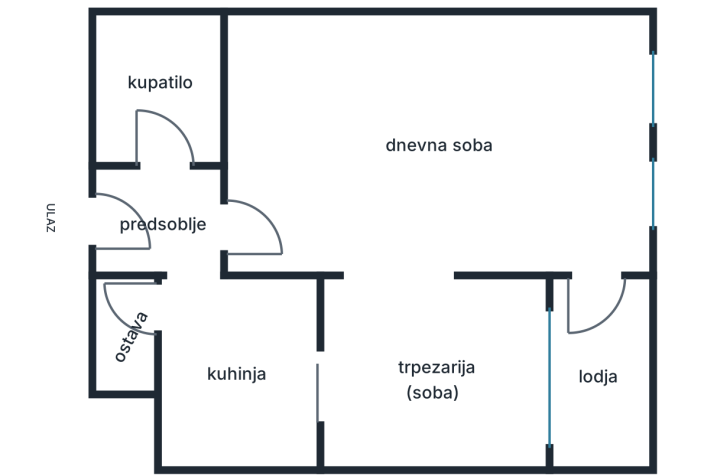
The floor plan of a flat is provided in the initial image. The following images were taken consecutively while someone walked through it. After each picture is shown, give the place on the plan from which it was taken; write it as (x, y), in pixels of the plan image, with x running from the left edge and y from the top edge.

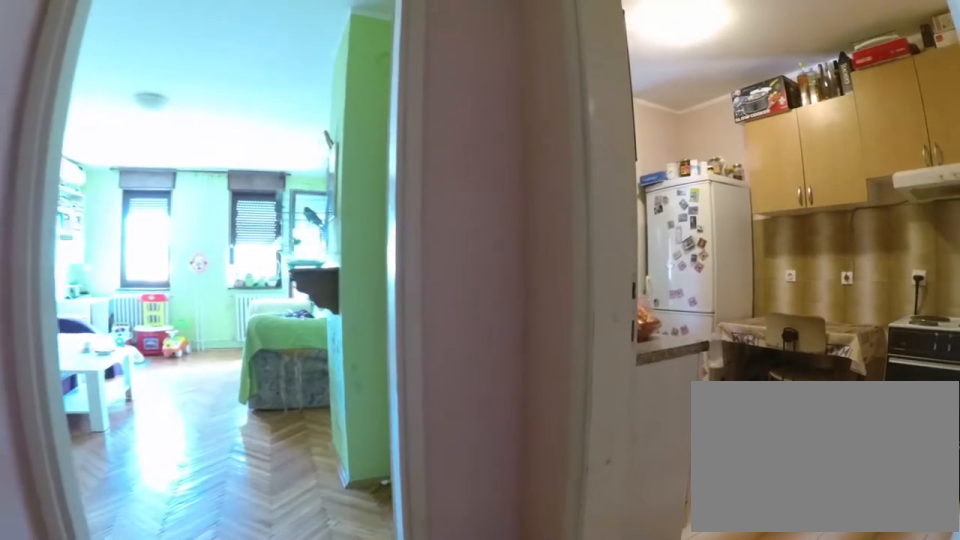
(117, 220)
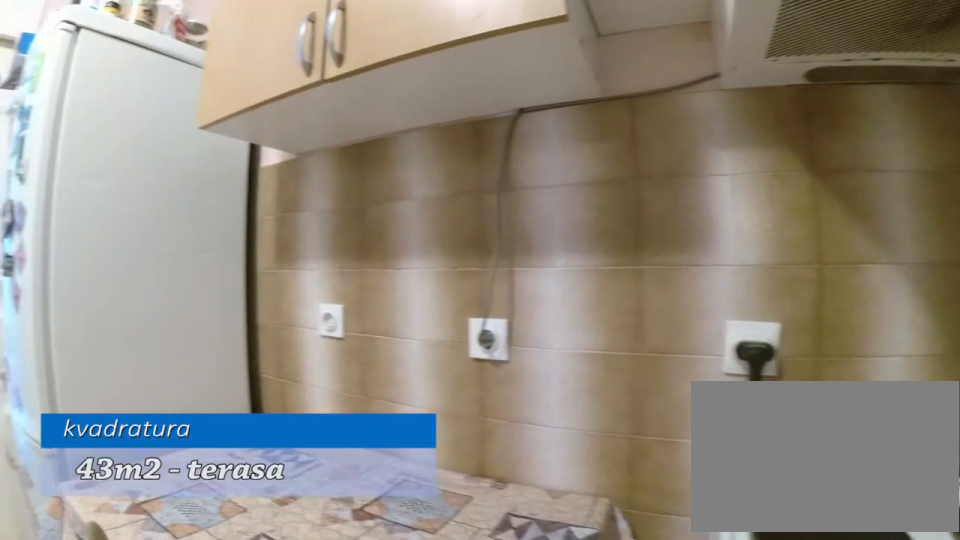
(175, 410)
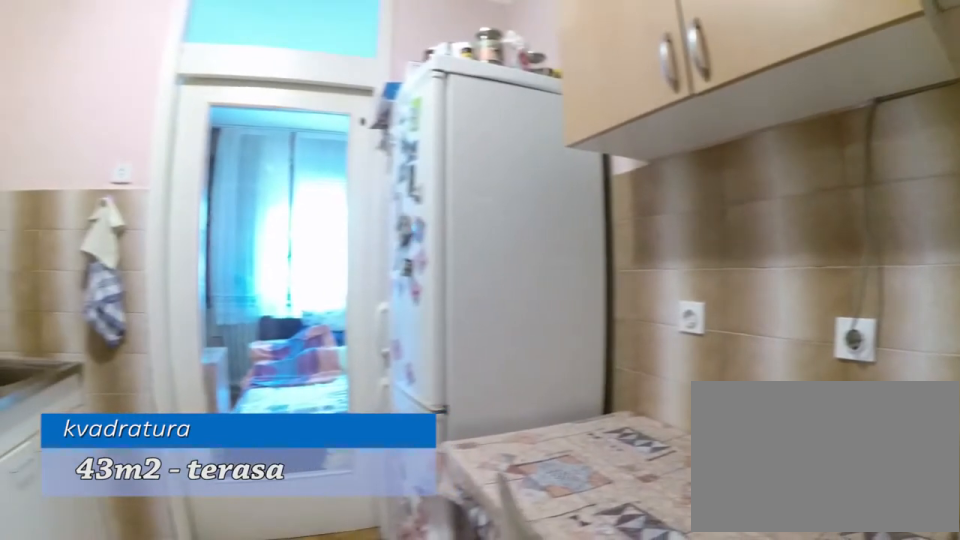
(168, 419)
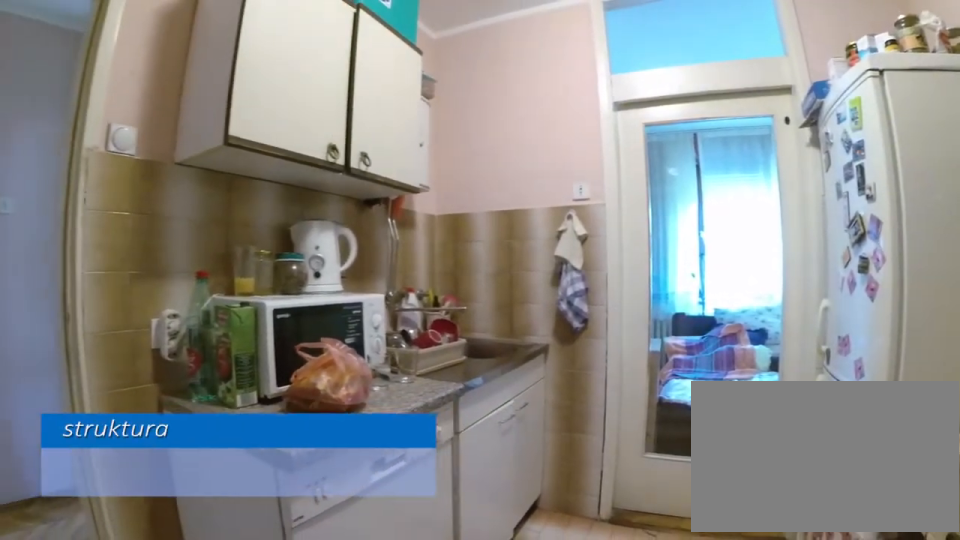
(170, 435)
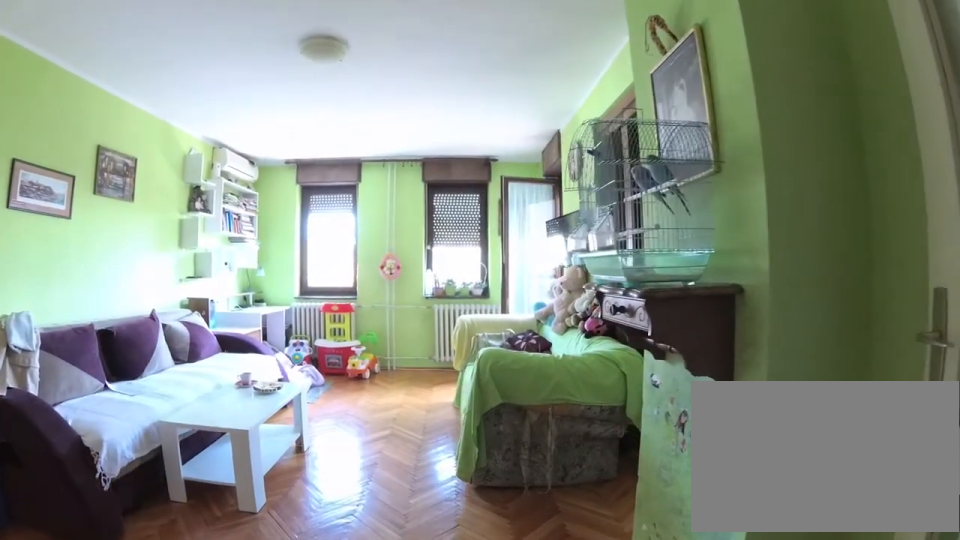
(246, 217)
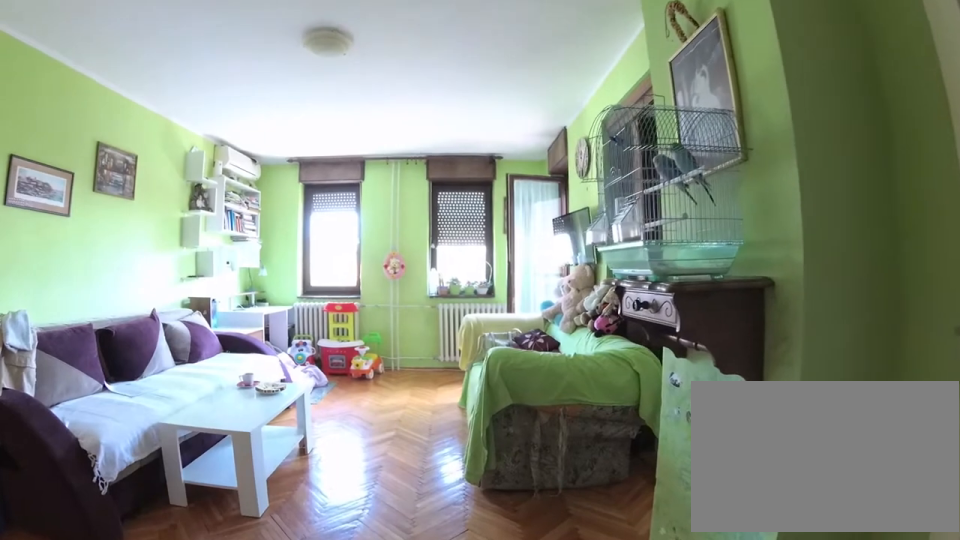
(249, 213)
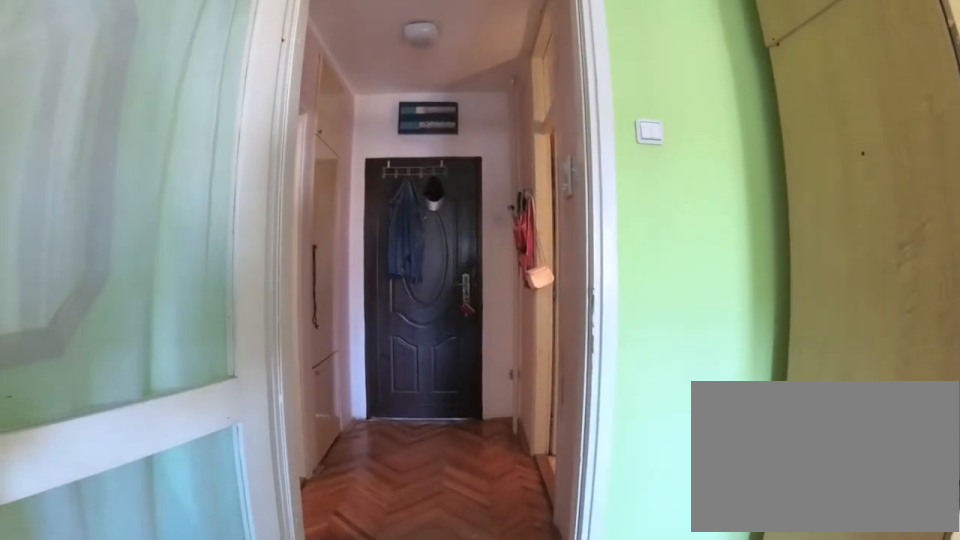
(378, 225)
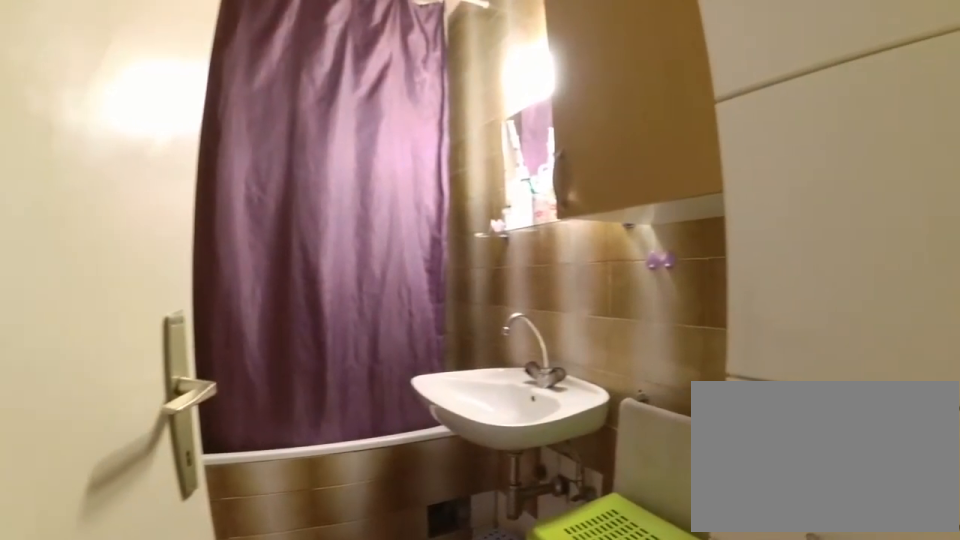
(174, 192)
